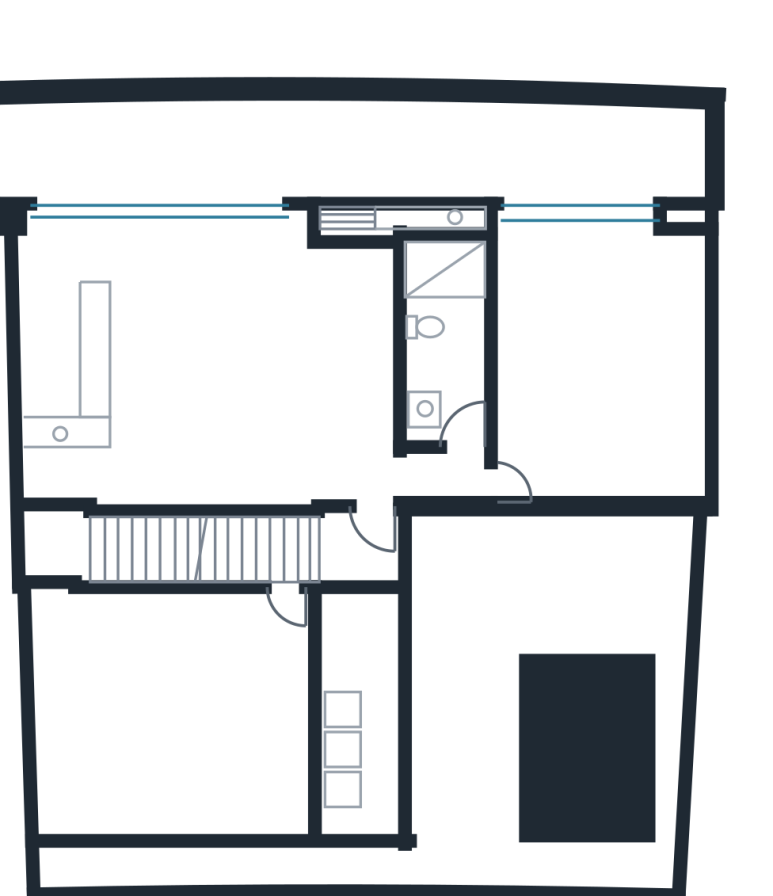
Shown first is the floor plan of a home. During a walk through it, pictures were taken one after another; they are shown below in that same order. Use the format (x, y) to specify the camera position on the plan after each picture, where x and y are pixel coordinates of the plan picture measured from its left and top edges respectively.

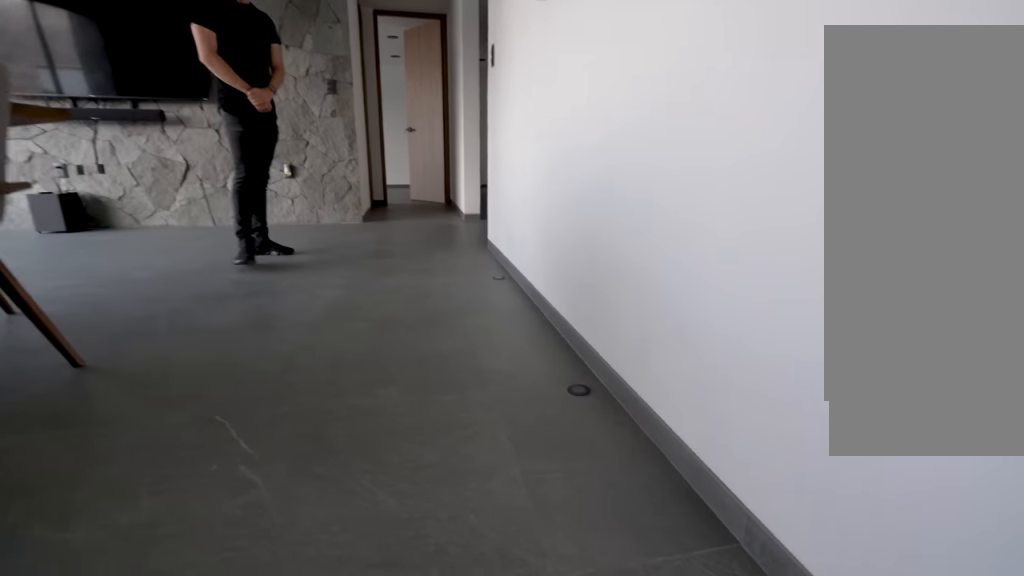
(198, 449)
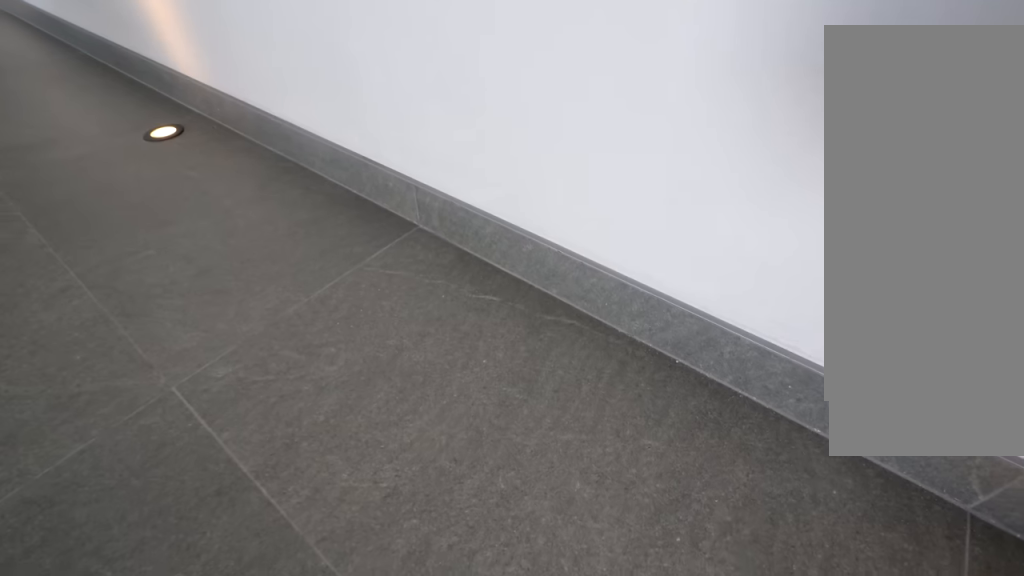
(214, 480)
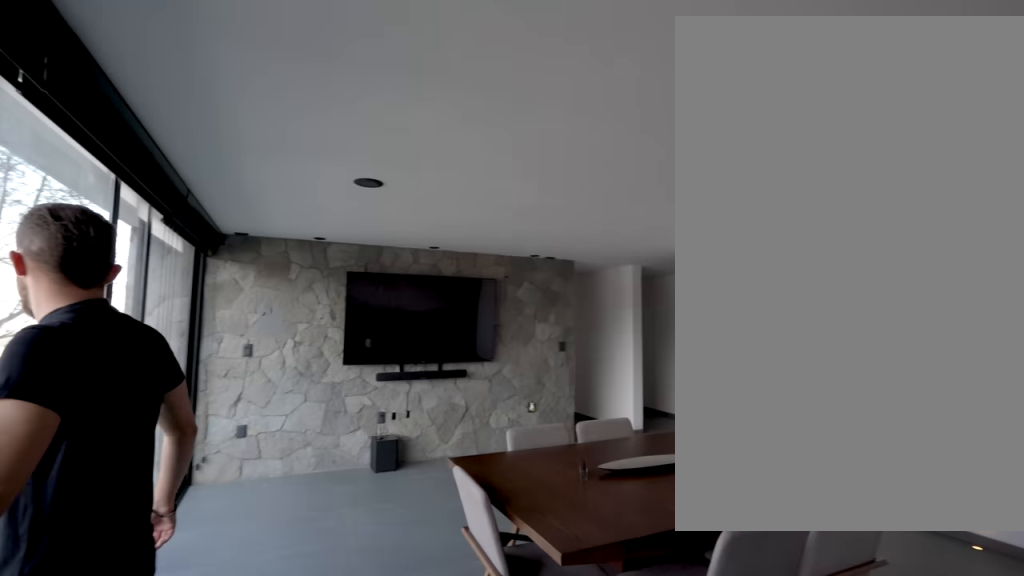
(169, 273)
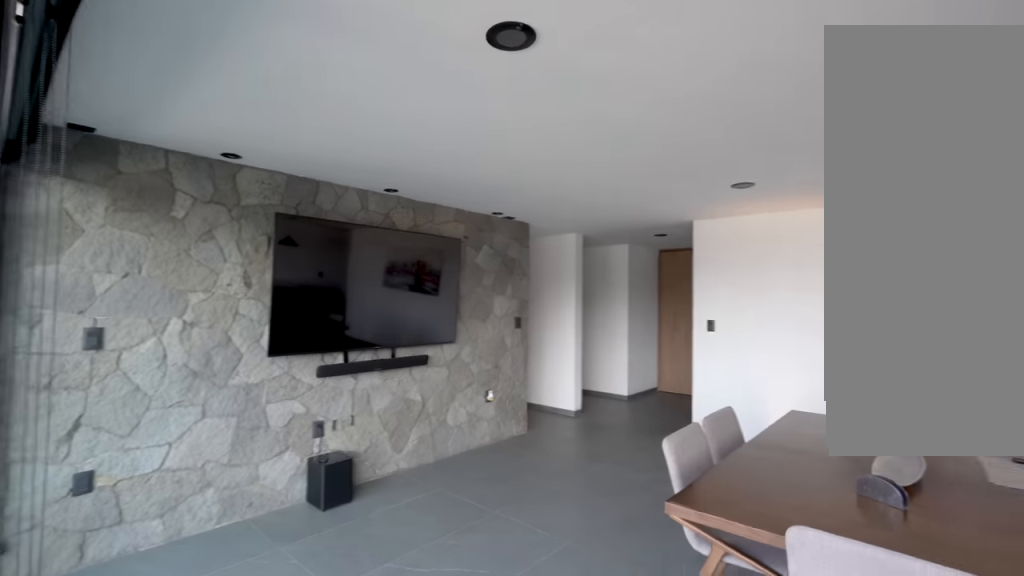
(191, 302)
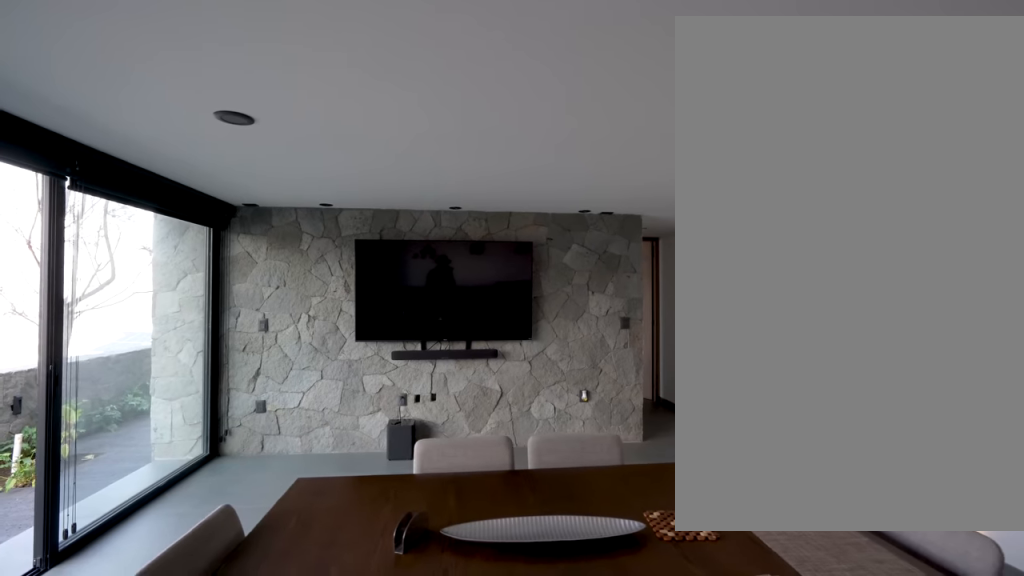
(149, 256)
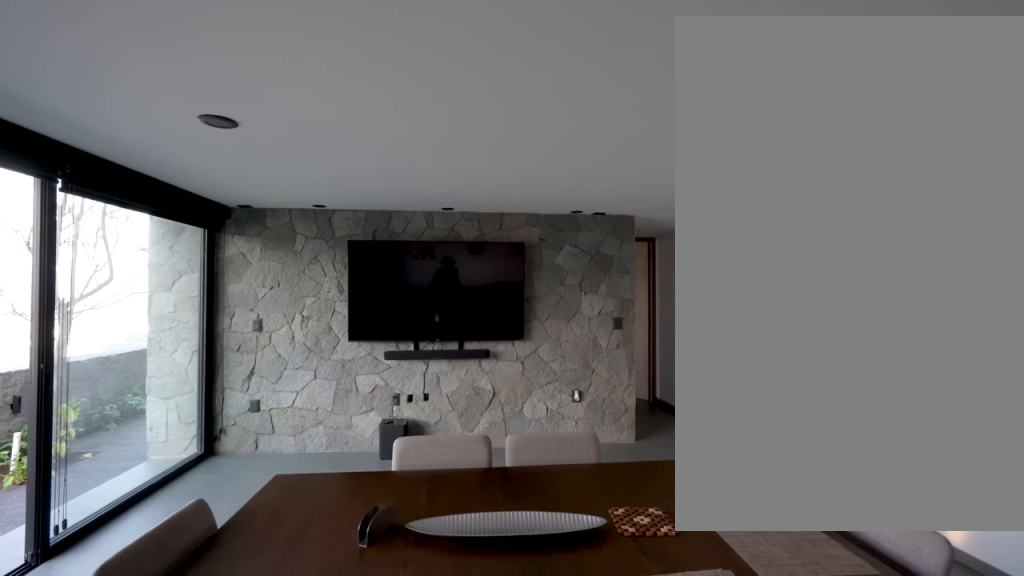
(151, 268)
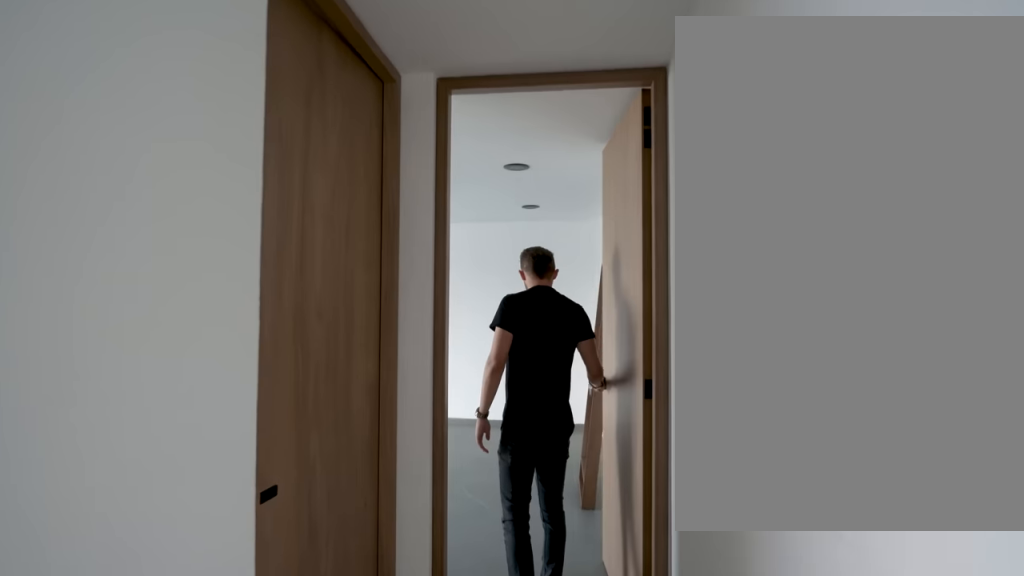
(339, 456)
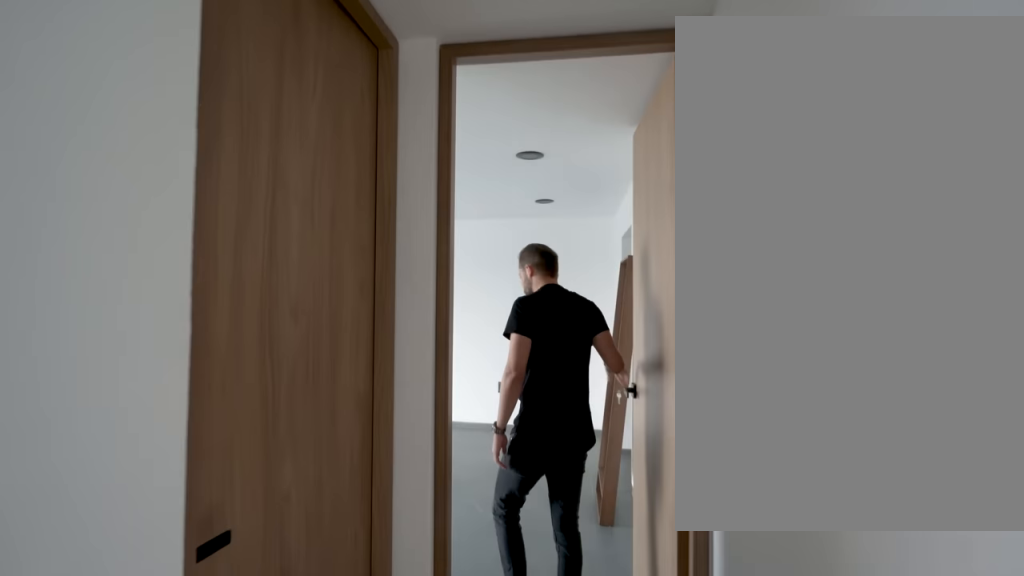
(340, 460)
